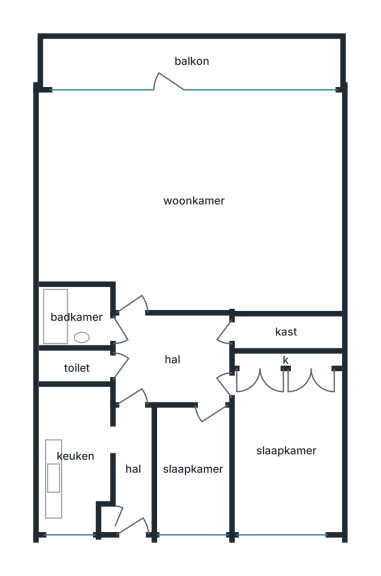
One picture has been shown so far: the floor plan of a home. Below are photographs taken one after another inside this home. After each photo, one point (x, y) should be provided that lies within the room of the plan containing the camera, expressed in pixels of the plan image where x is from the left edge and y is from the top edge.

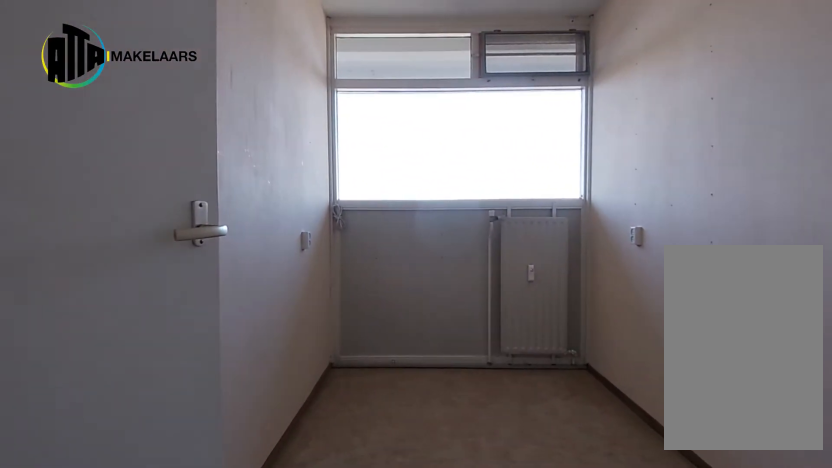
(192, 468)
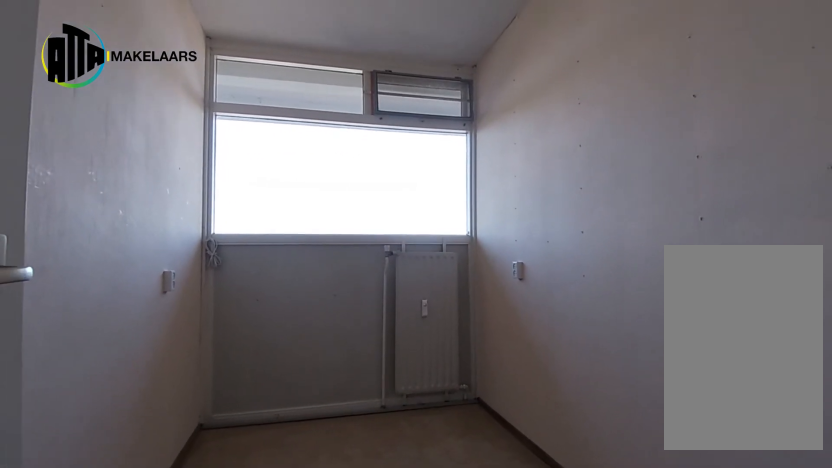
(192, 468)
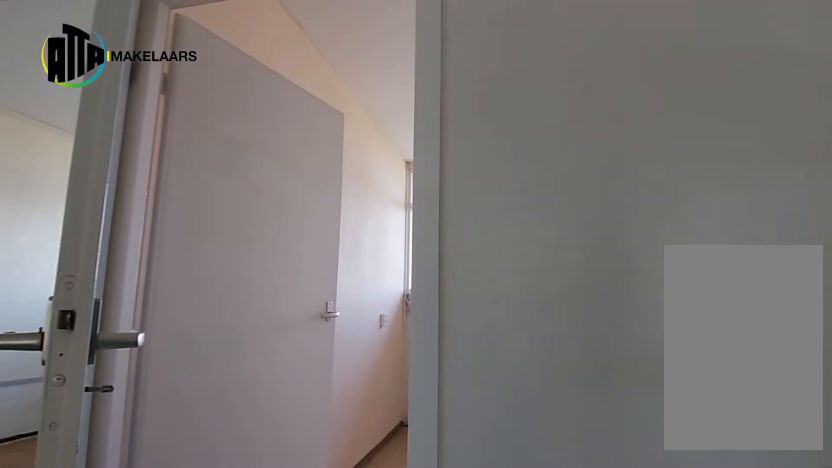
(172, 358)
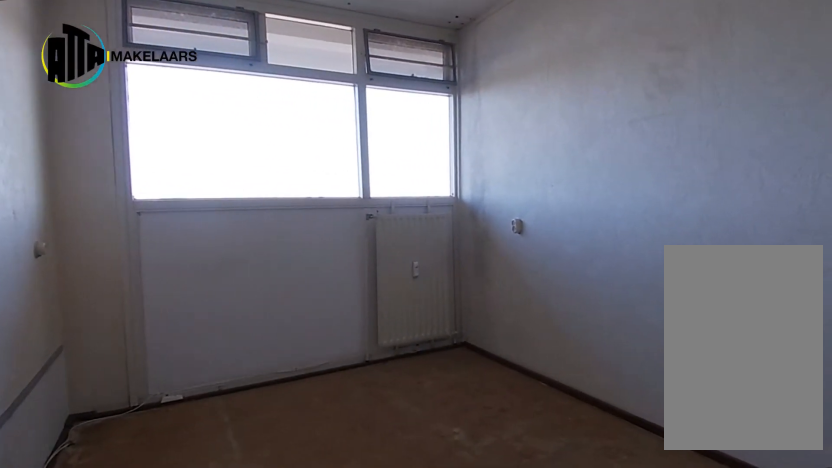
(286, 449)
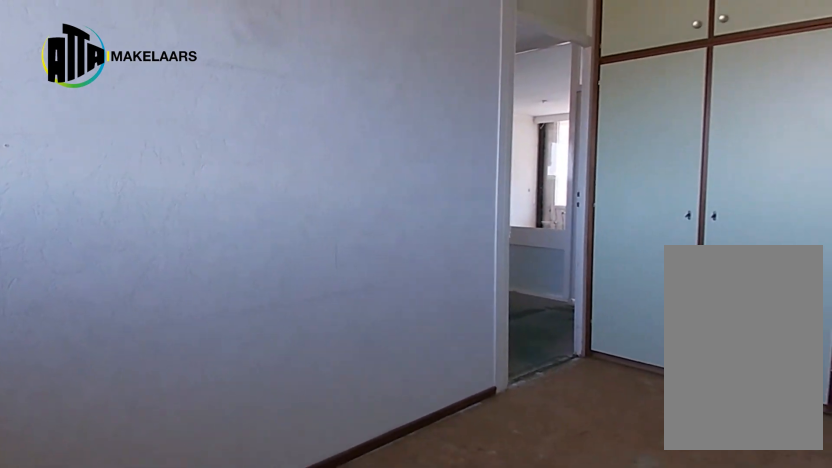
(286, 449)
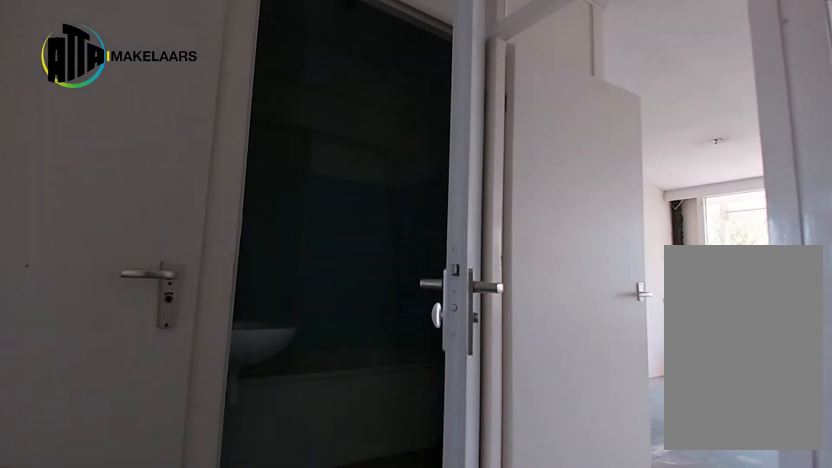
(173, 358)
